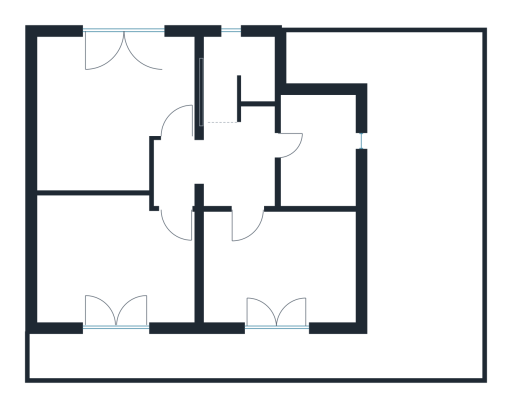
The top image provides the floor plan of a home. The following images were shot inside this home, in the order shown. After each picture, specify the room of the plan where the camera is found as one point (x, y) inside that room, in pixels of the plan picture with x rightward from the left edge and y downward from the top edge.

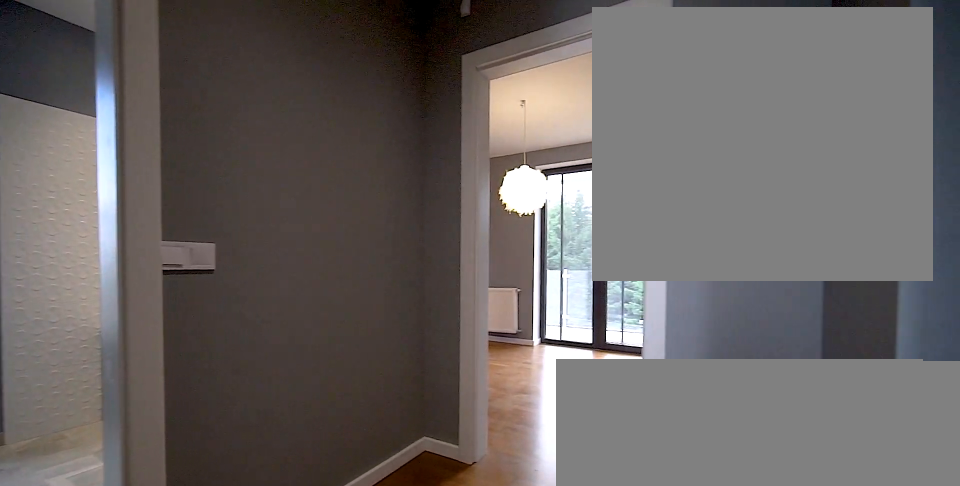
(230, 161)
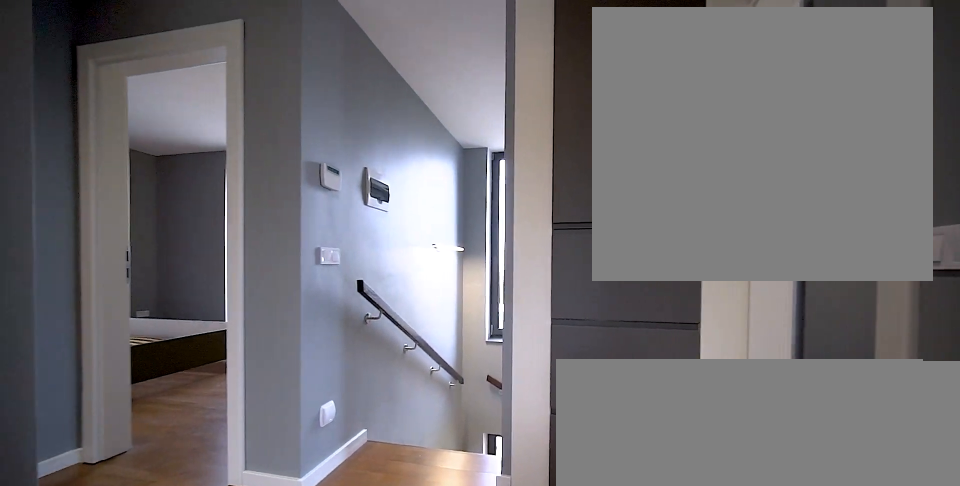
(230, 161)
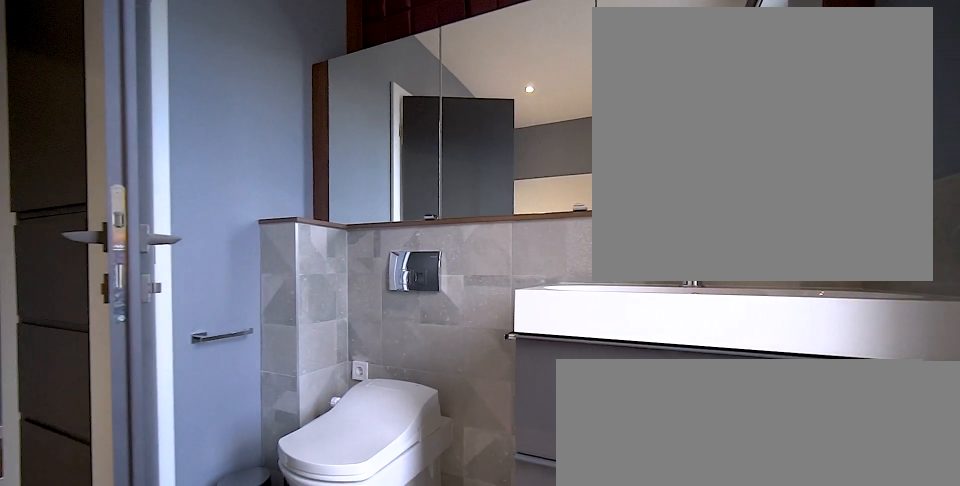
(322, 155)
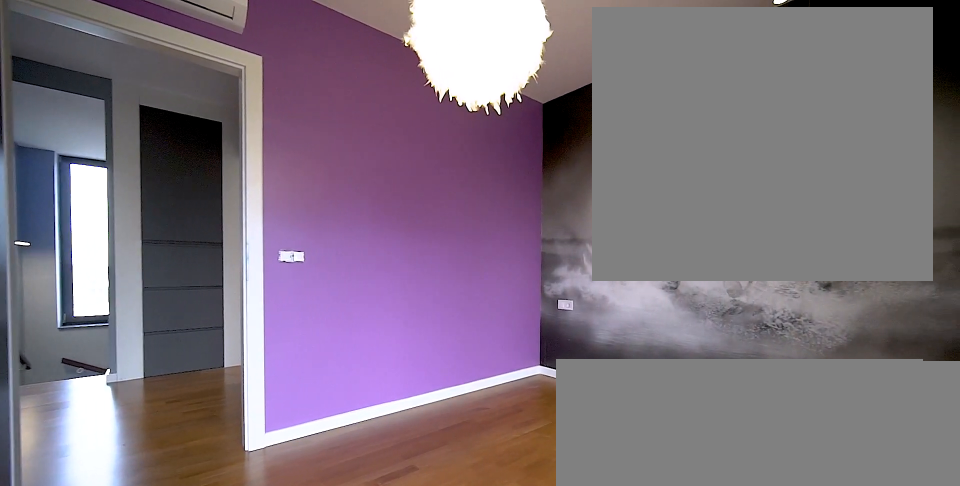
(277, 265)
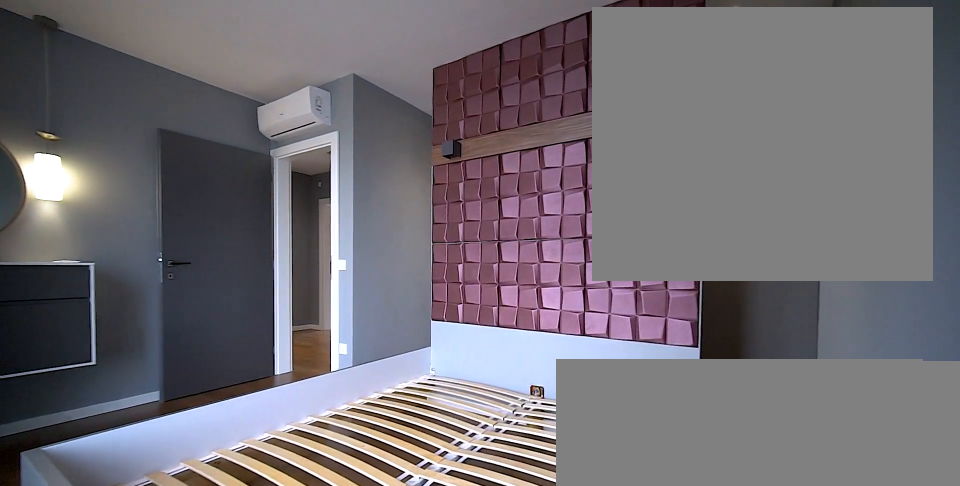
(114, 108)
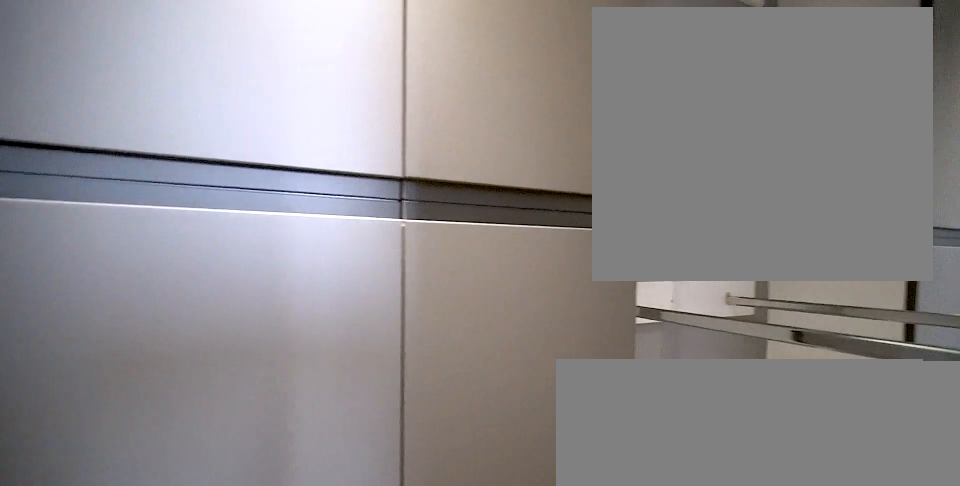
(114, 108)
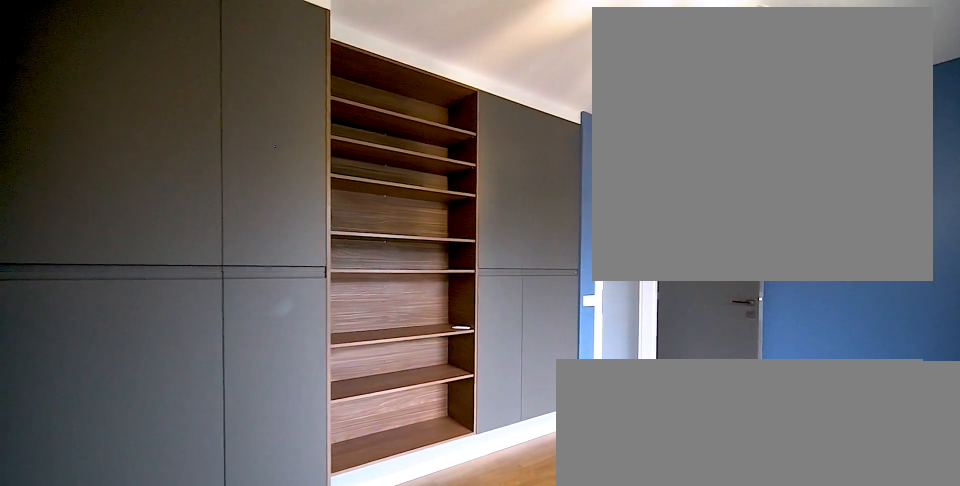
(123, 258)
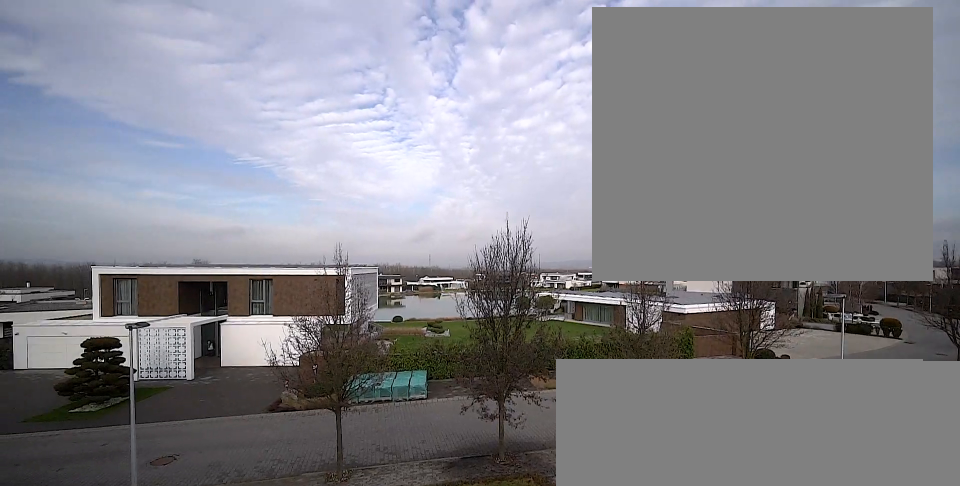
(427, 223)
